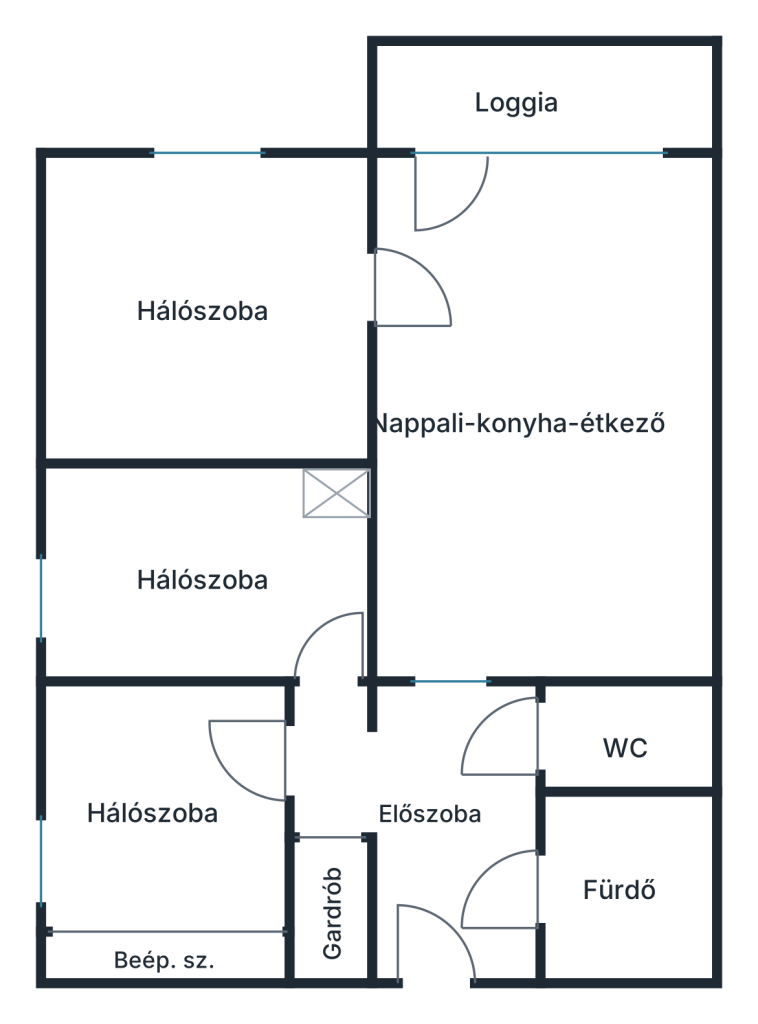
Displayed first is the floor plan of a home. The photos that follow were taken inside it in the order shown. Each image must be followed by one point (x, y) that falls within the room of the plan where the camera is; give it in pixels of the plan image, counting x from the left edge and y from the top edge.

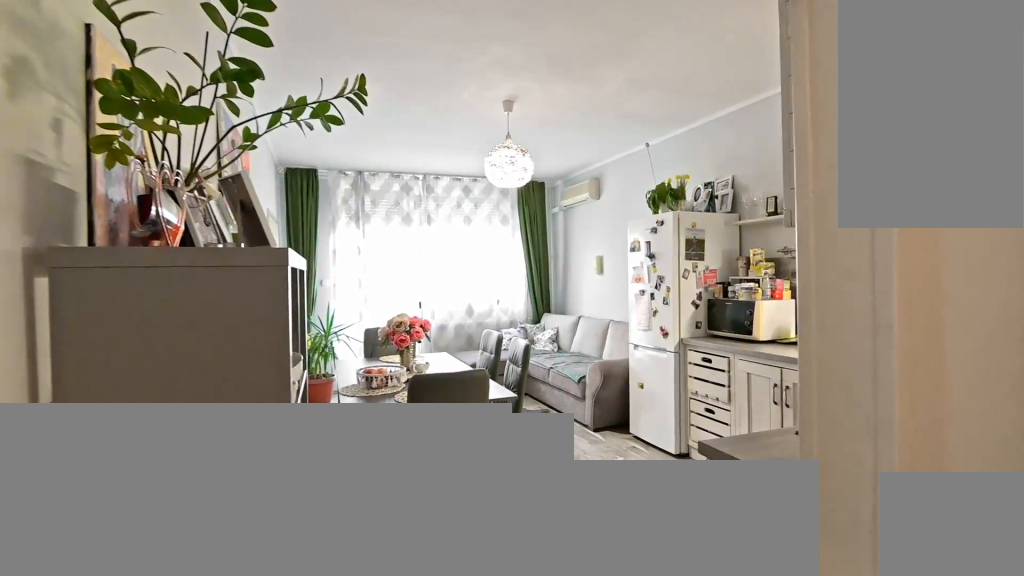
(549, 424)
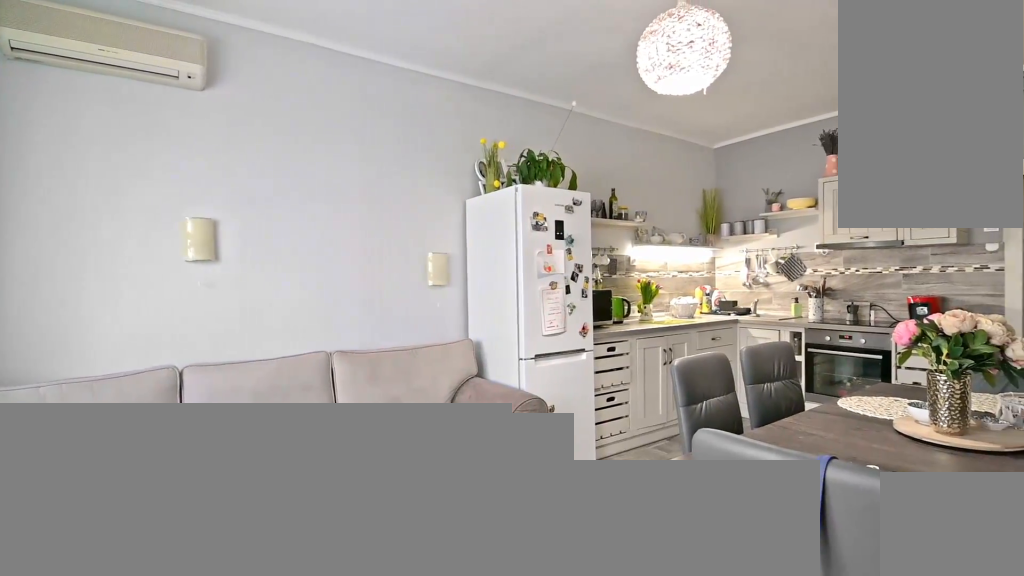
(549, 425)
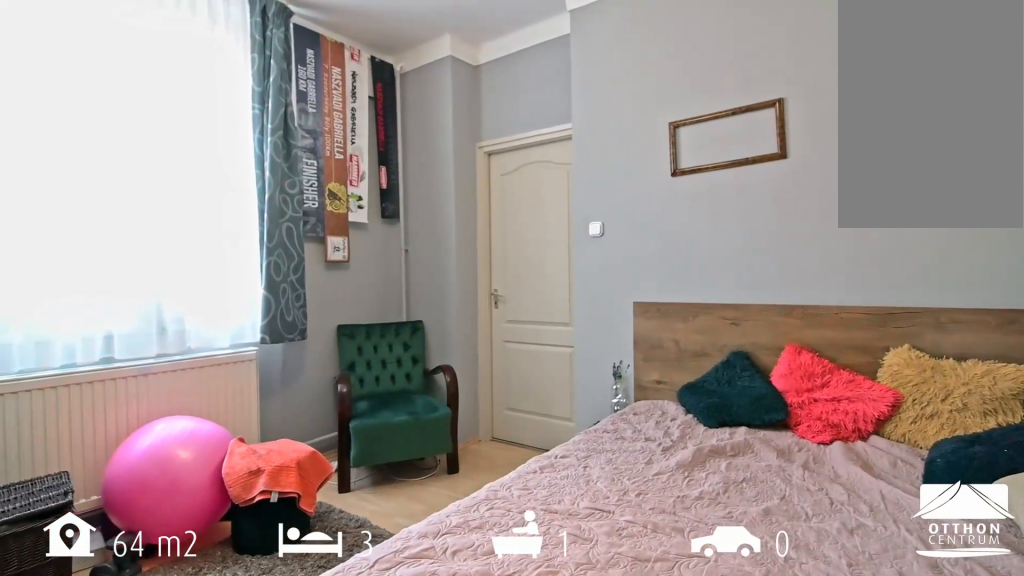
(209, 313)
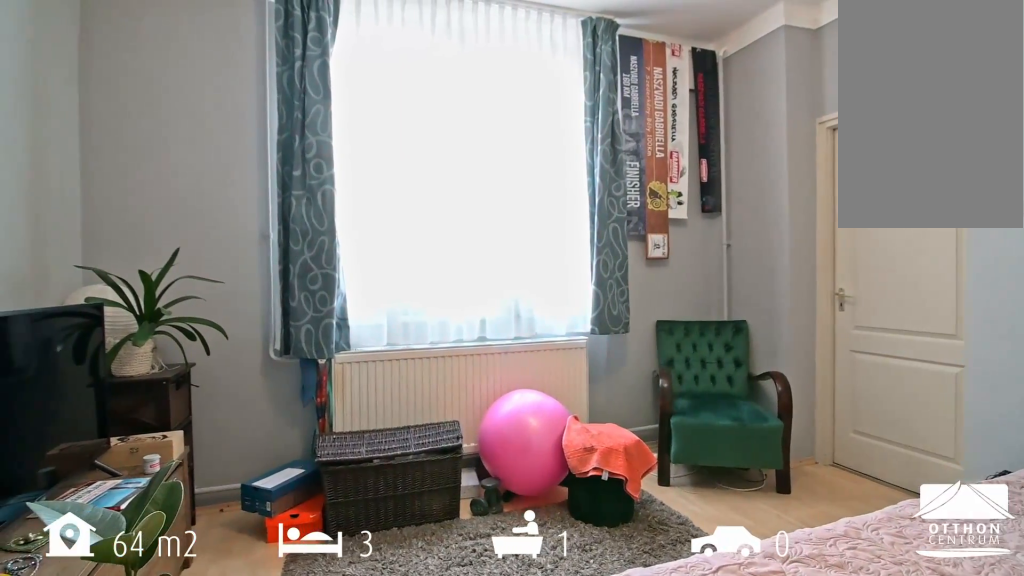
(209, 314)
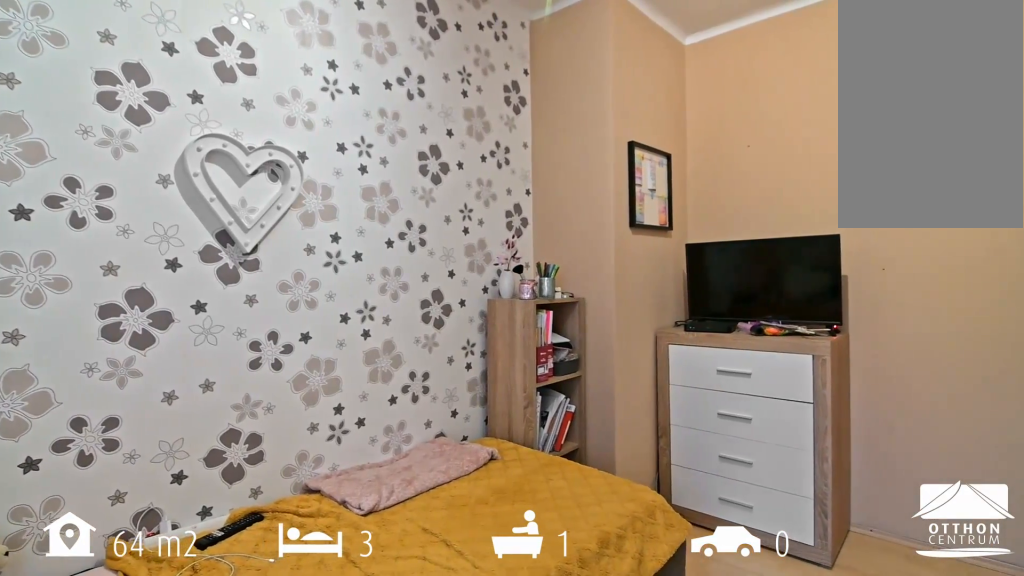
(216, 580)
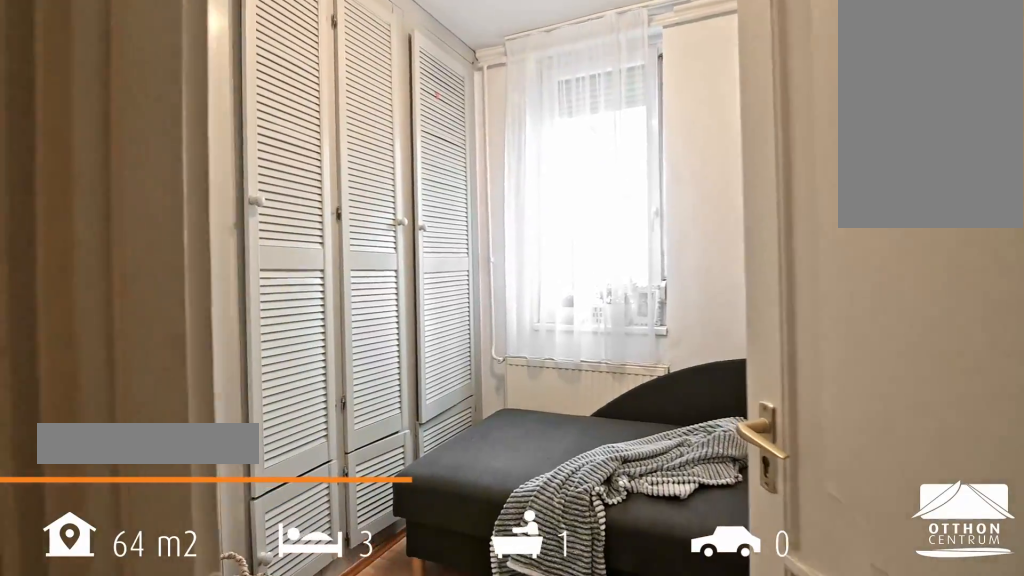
(164, 818)
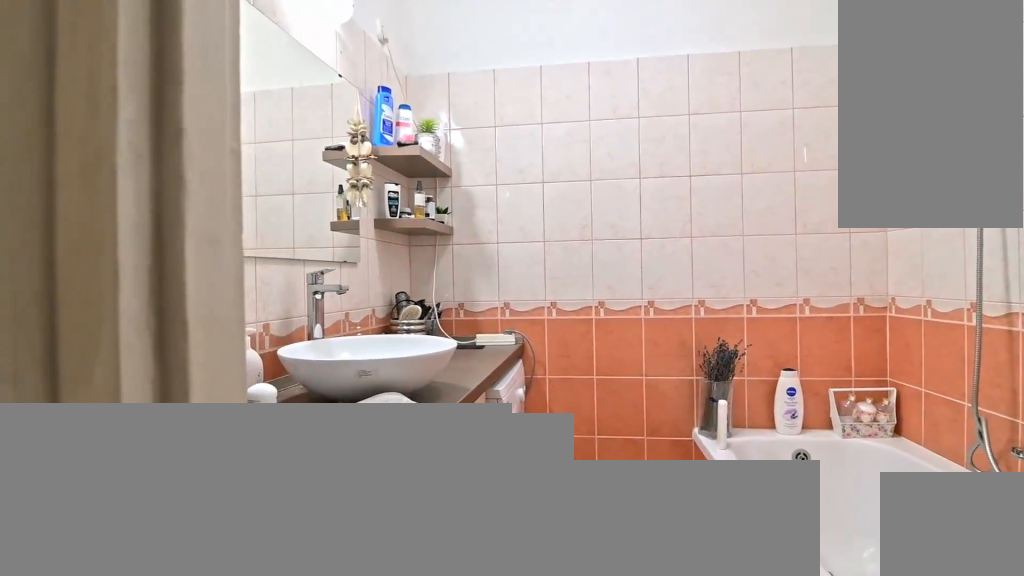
(623, 884)
